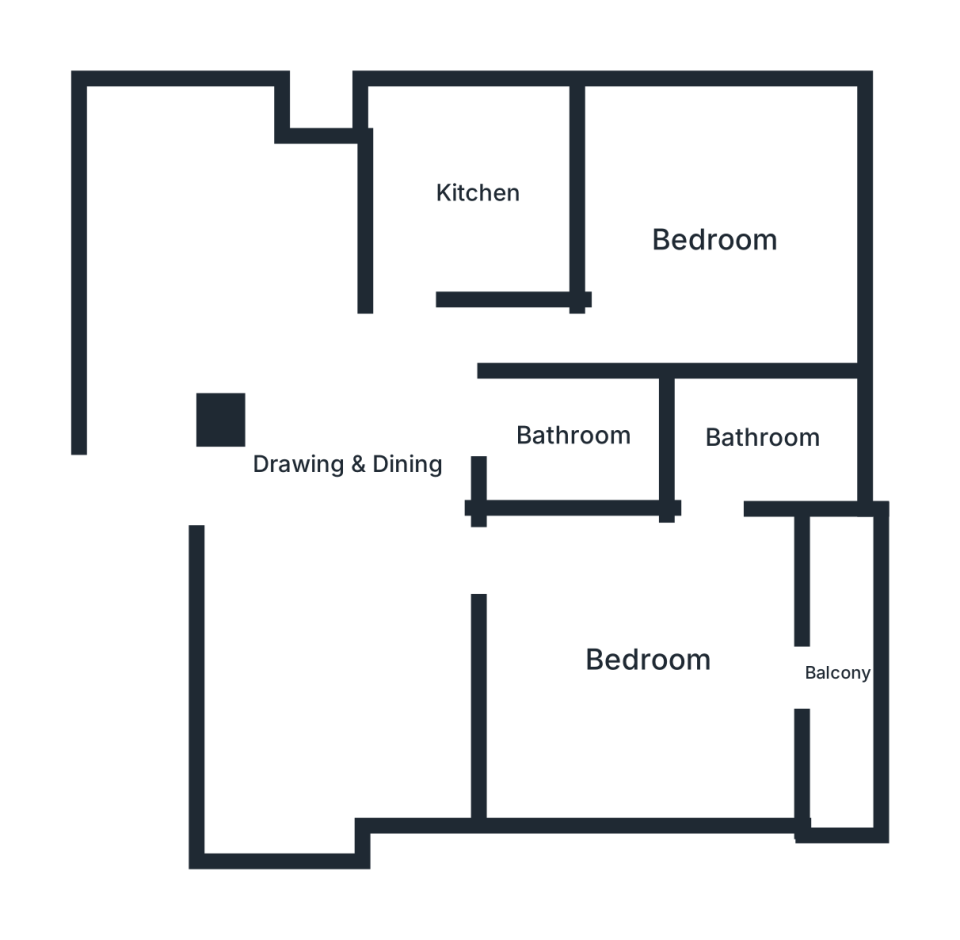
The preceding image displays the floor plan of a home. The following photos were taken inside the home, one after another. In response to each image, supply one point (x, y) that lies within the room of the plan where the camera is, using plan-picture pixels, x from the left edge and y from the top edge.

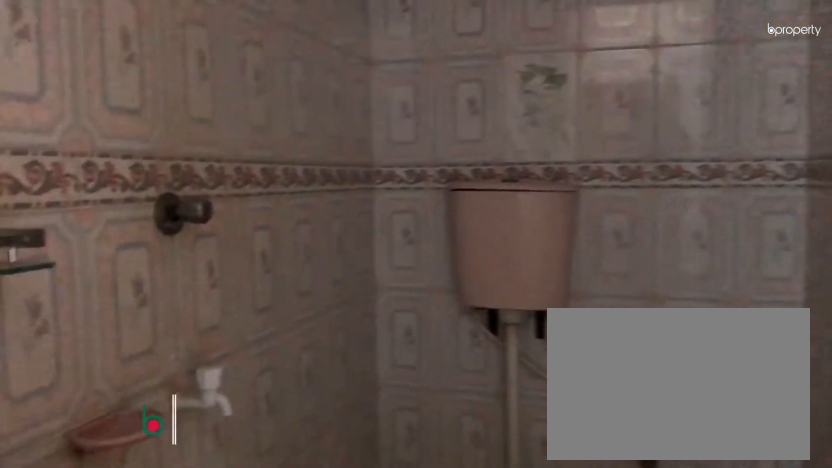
(577, 435)
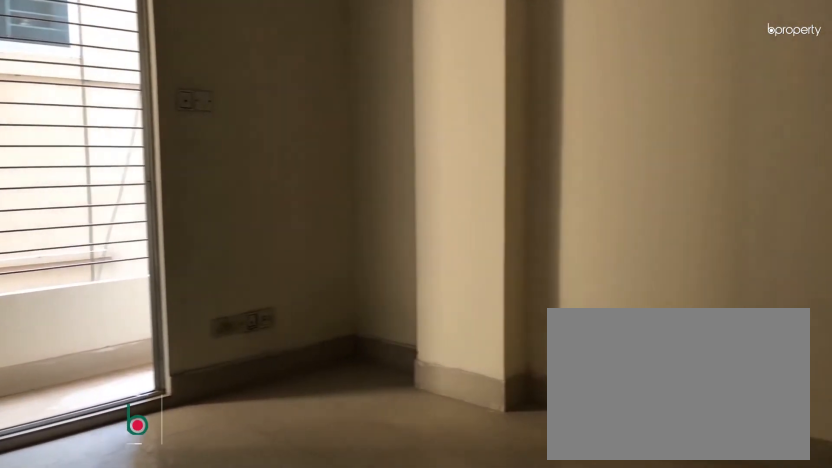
(642, 652)
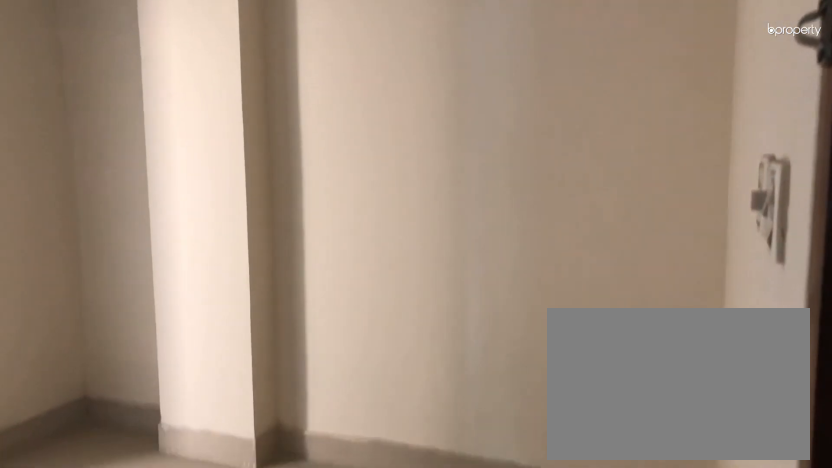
(643, 652)
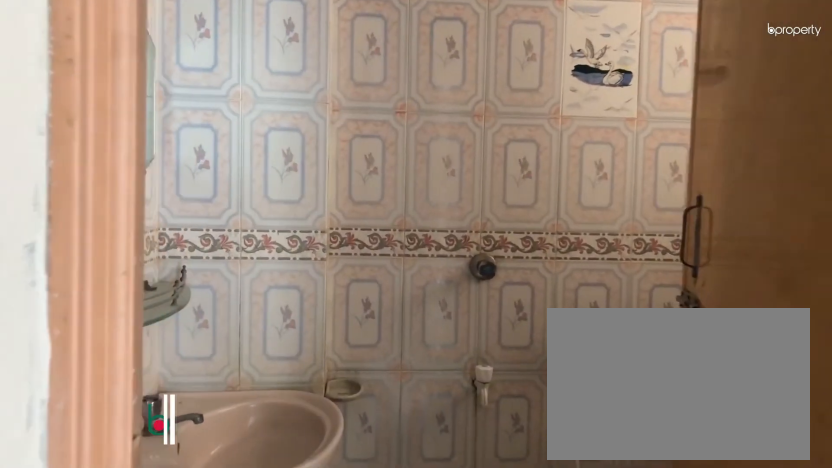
(766, 438)
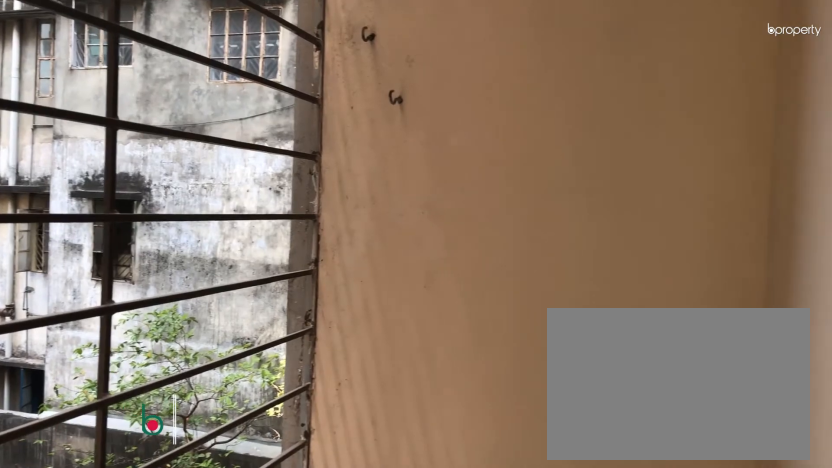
(837, 675)
